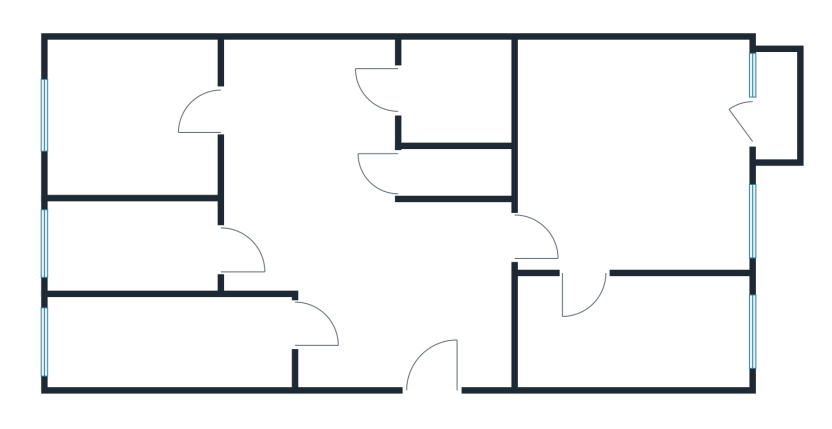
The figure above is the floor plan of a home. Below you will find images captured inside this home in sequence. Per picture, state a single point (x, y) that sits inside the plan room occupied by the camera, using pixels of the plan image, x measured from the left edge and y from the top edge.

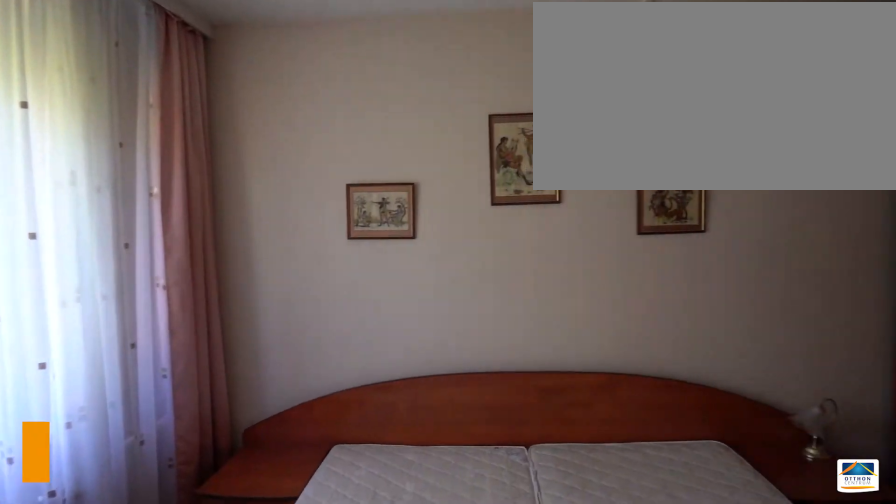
(121, 129)
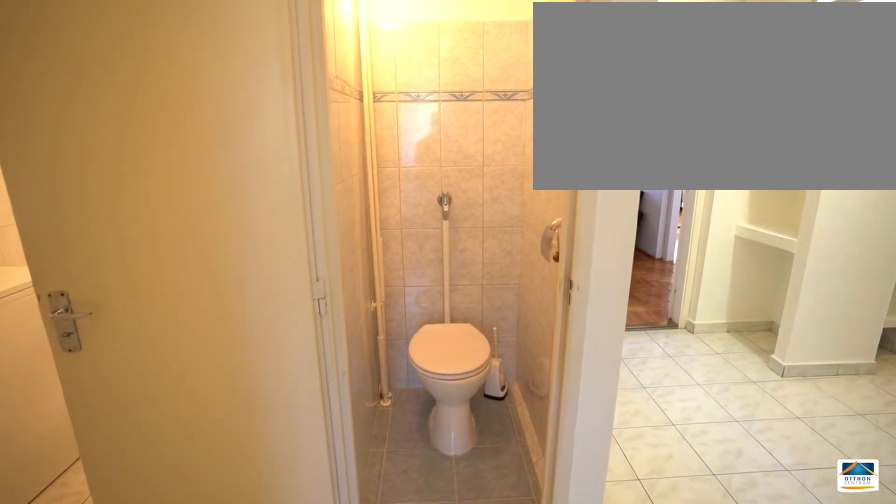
(453, 168)
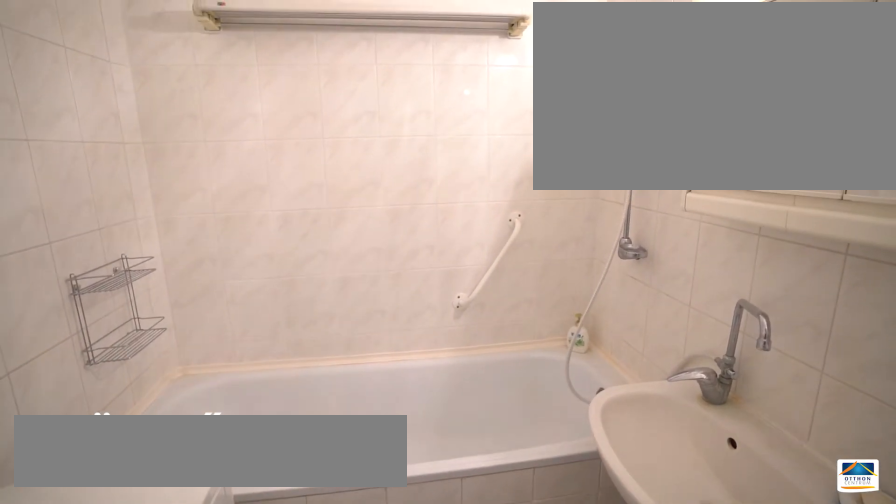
(451, 95)
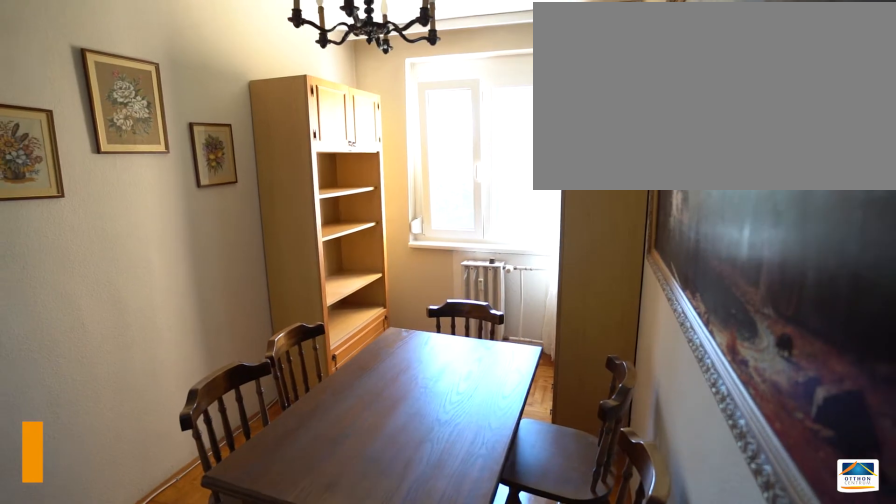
(624, 344)
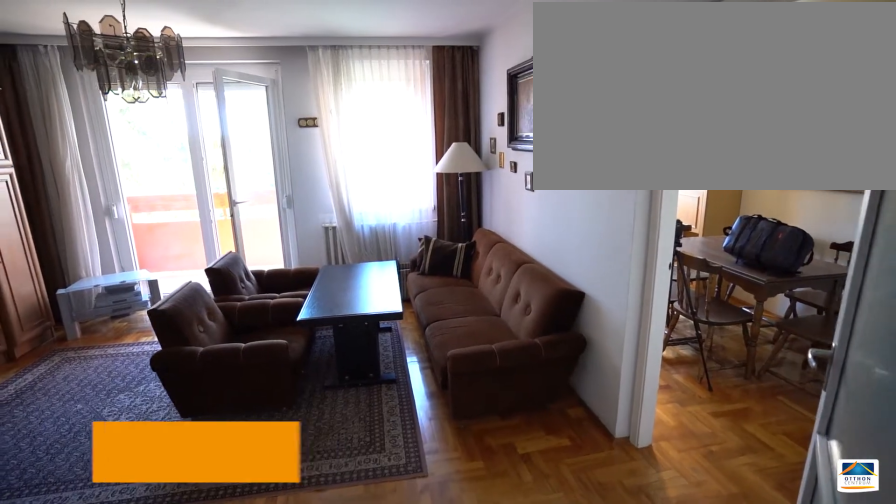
(634, 168)
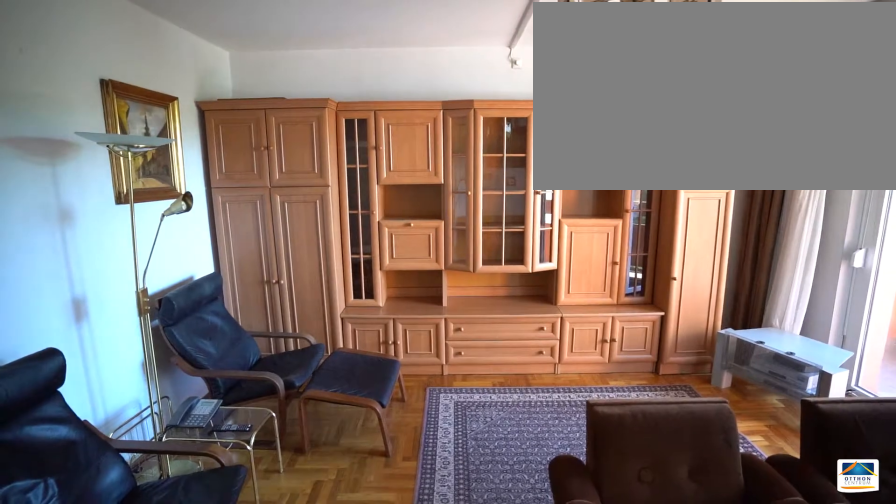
(634, 168)
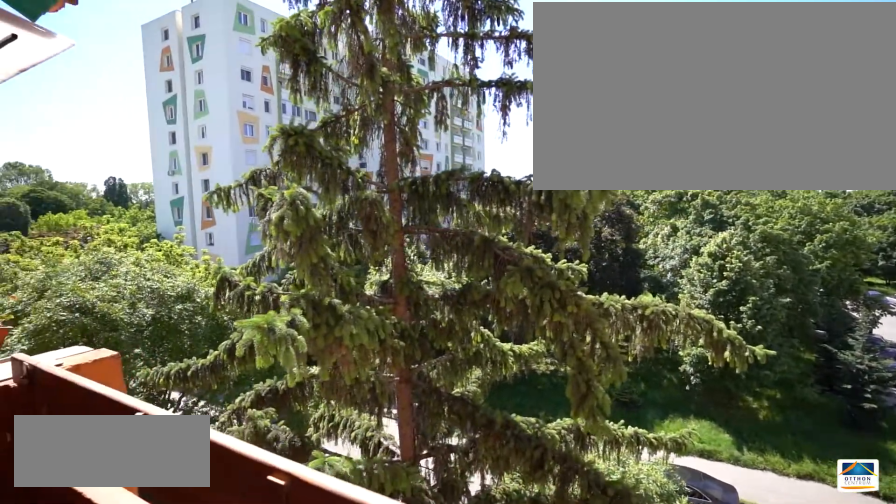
(776, 100)
